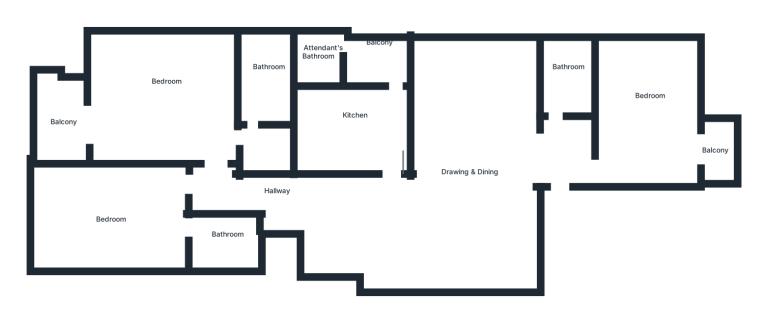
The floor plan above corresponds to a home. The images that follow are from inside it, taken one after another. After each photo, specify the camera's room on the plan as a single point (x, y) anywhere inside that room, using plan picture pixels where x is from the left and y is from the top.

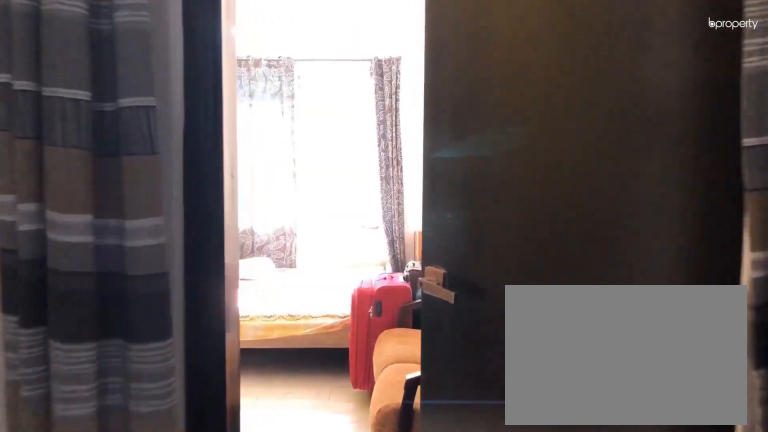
(113, 210)
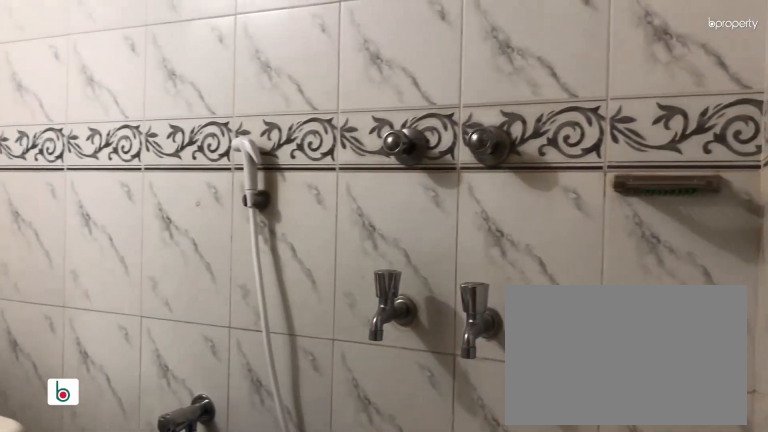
(216, 238)
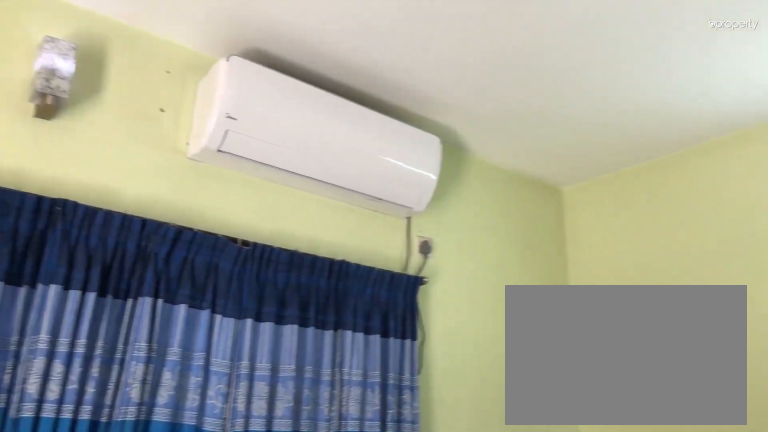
(152, 85)
